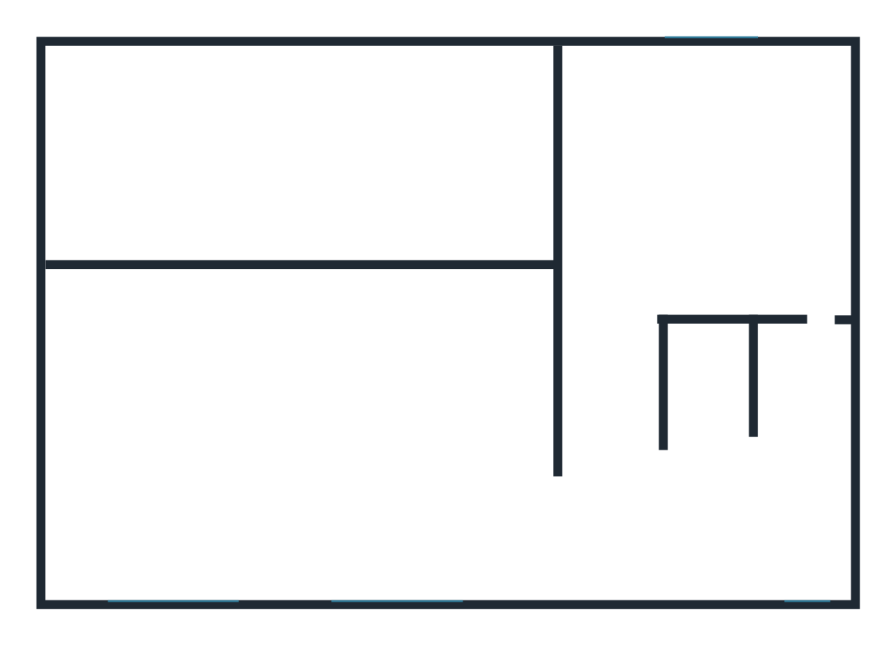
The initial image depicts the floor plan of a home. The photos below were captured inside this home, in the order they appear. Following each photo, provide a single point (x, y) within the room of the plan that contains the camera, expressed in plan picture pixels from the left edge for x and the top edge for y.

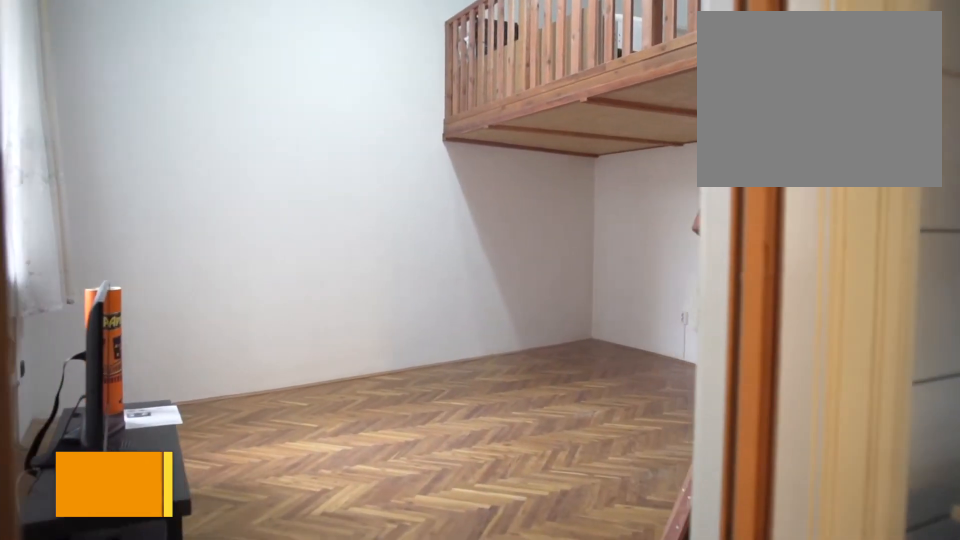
(564, 509)
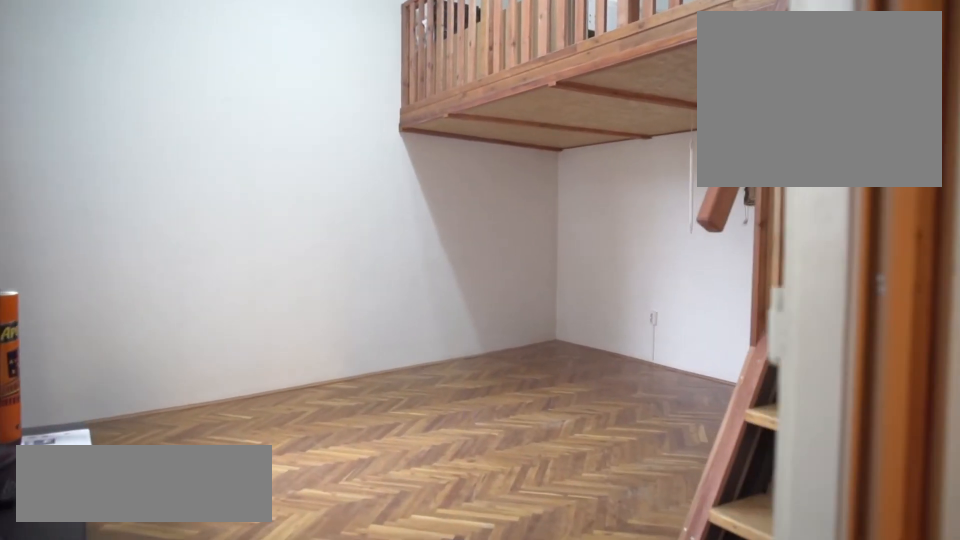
(520, 501)
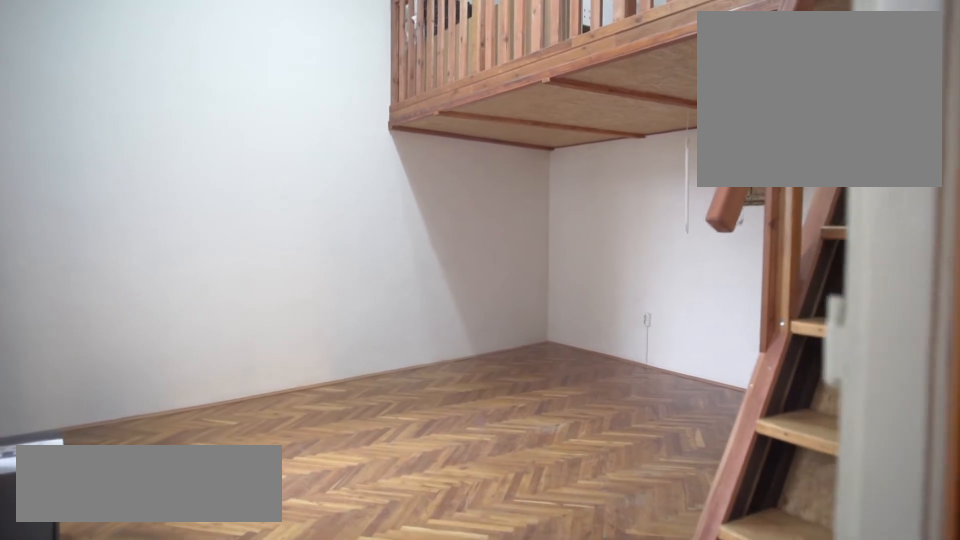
(498, 497)
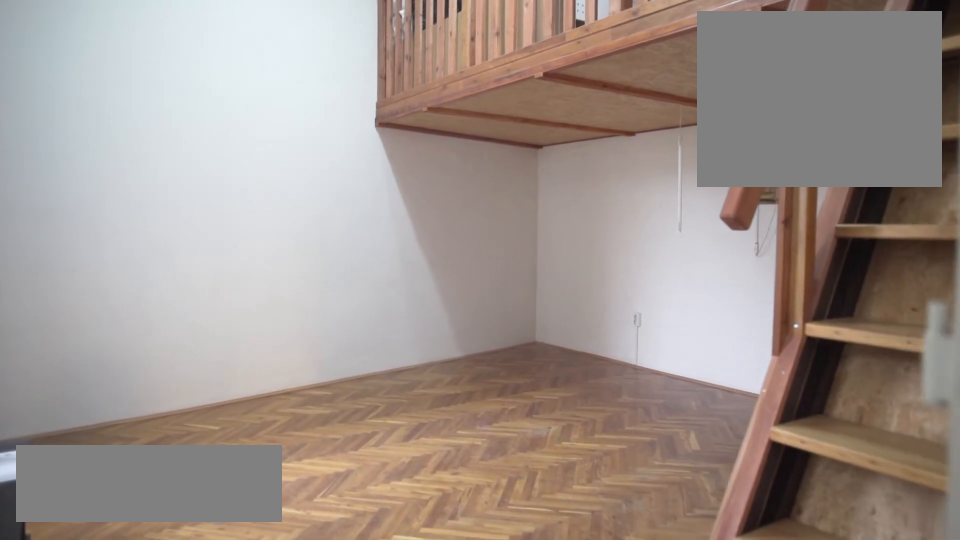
(479, 493)
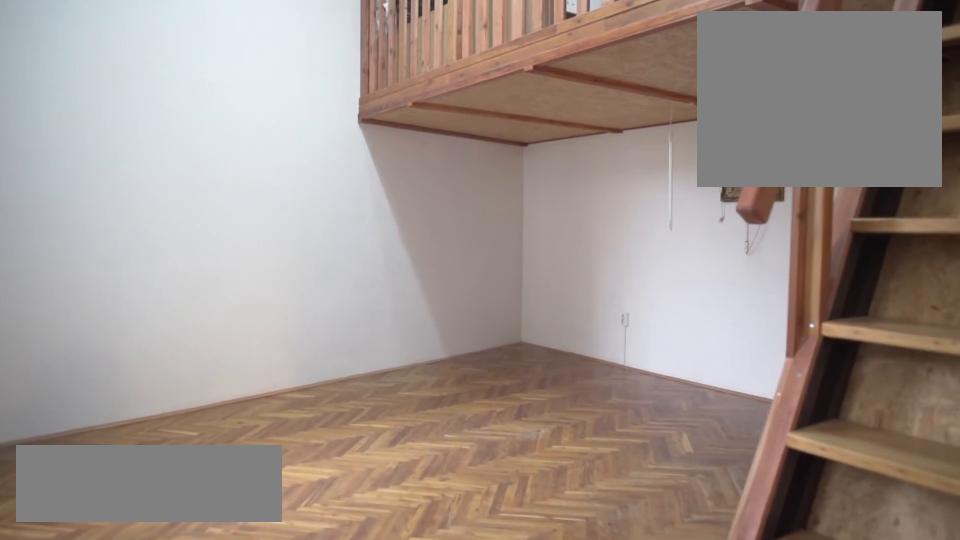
(458, 489)
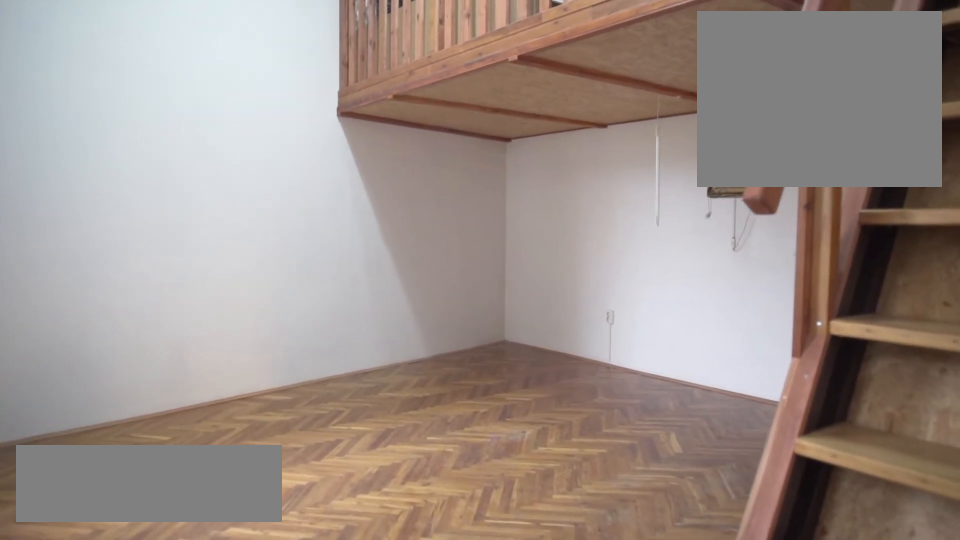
(440, 486)
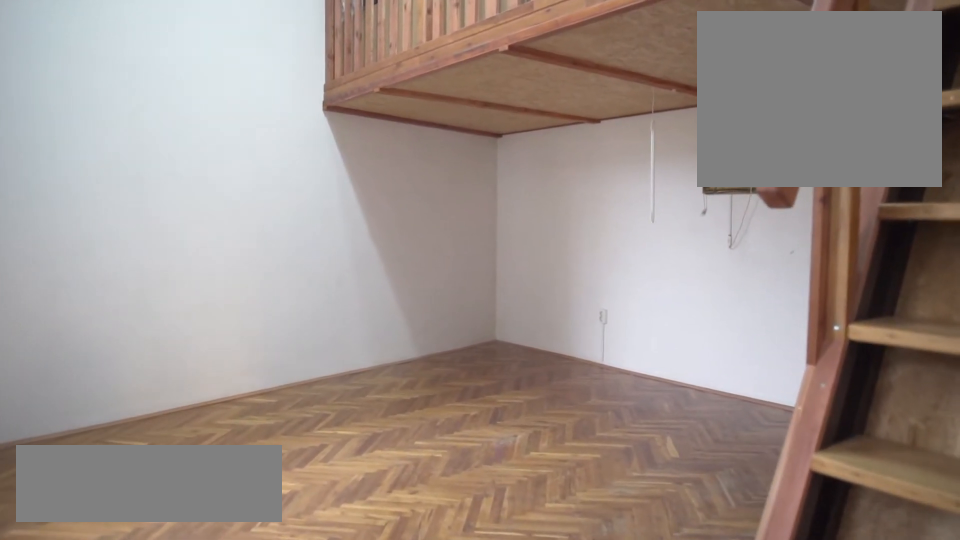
(423, 482)
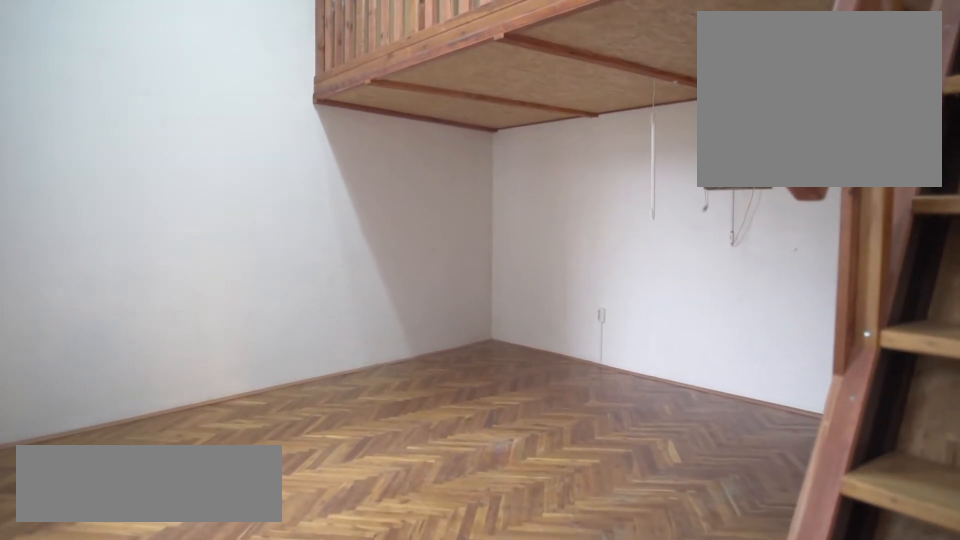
(406, 479)
